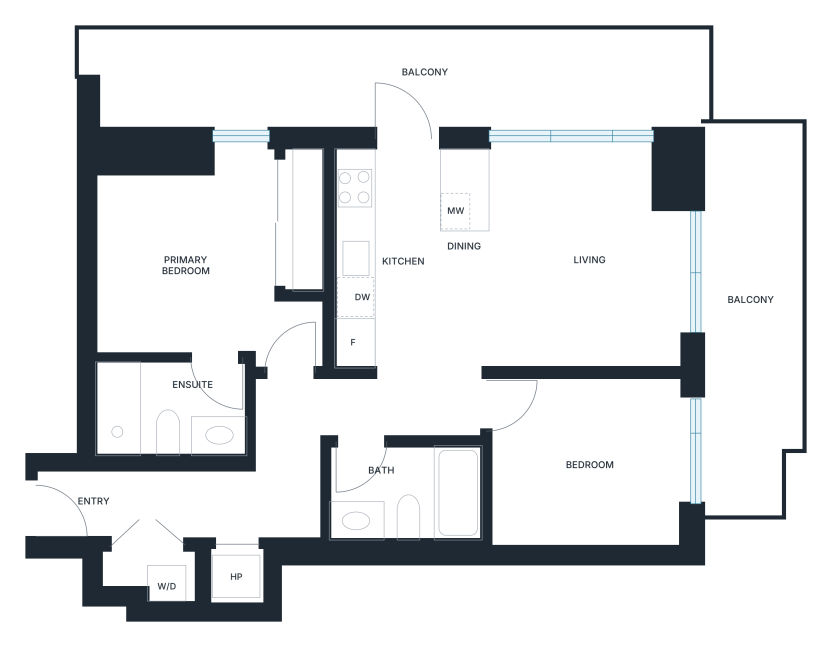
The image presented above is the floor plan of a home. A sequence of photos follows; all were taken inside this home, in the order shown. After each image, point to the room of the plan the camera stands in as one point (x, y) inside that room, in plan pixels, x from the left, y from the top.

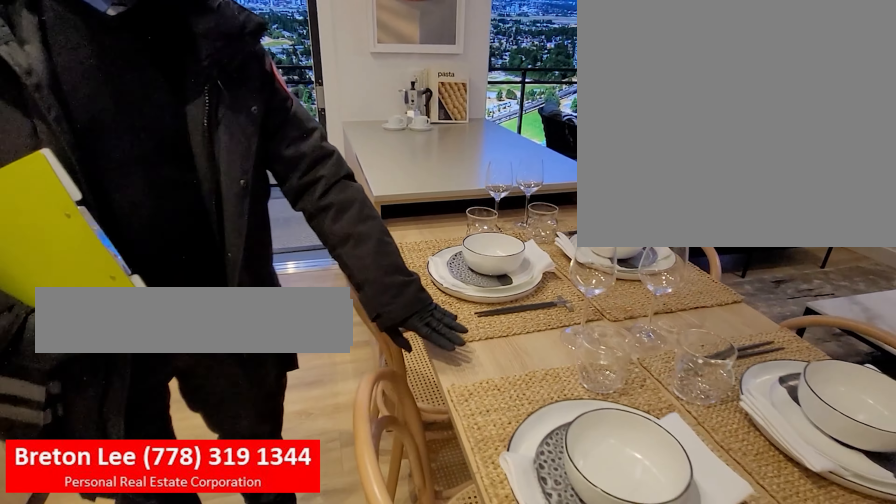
(465, 285)
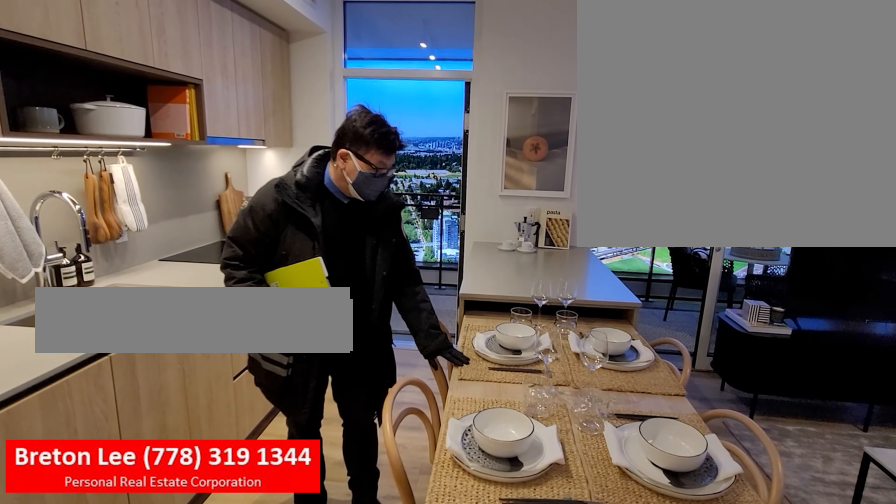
(464, 285)
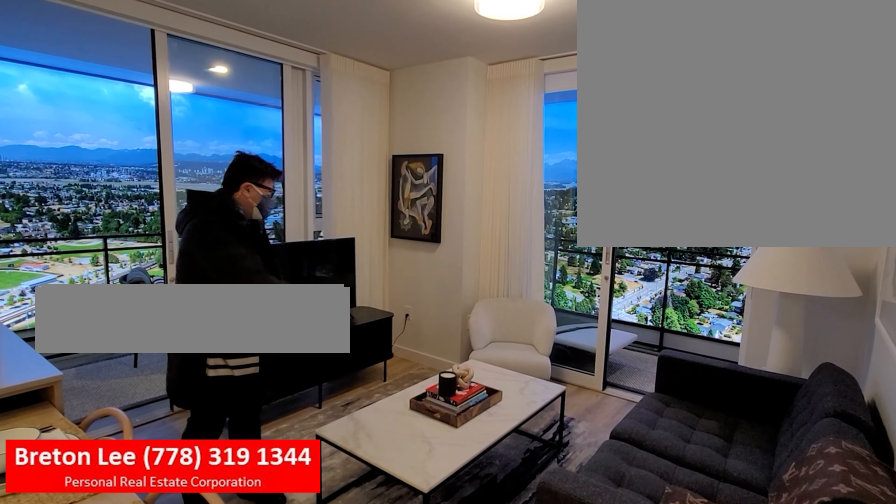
(596, 220)
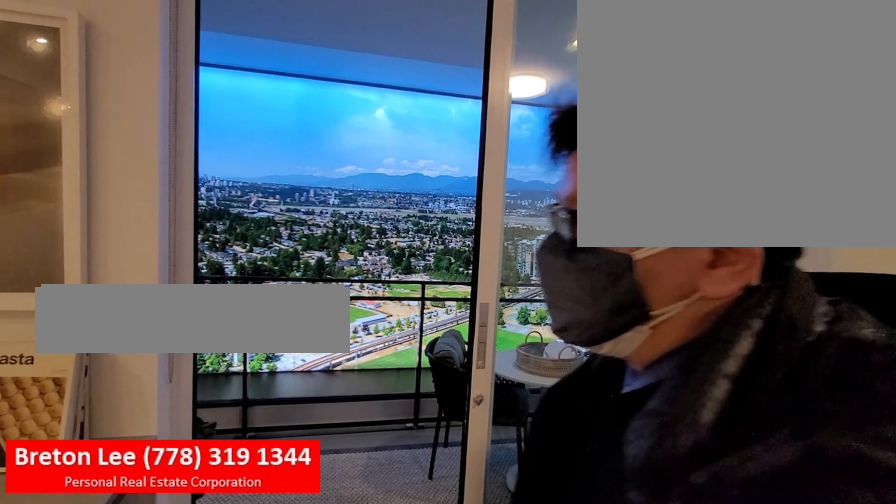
(596, 220)
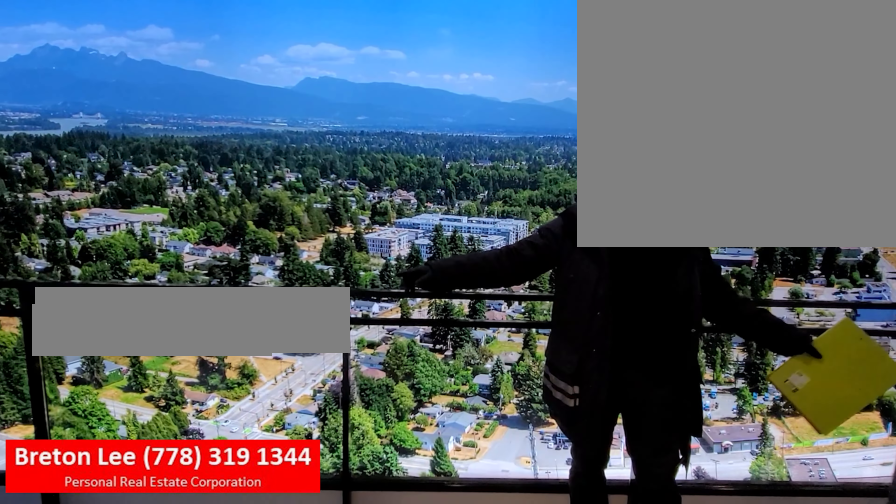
(754, 350)
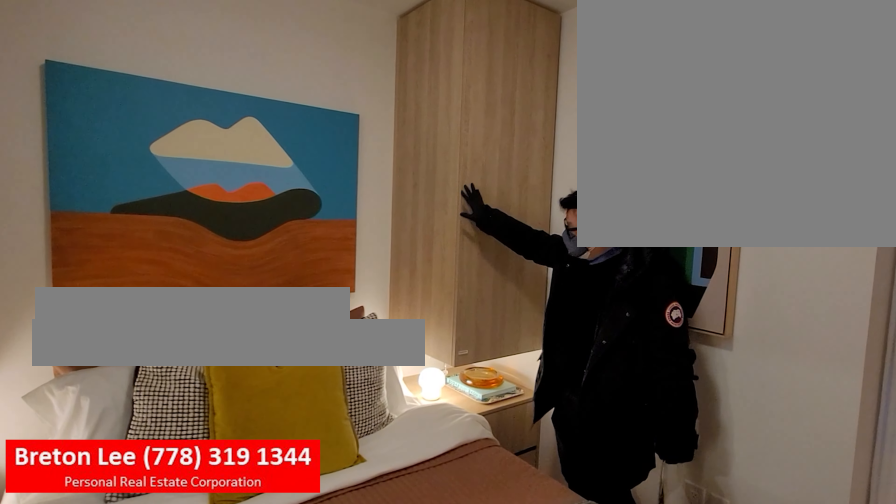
(179, 218)
